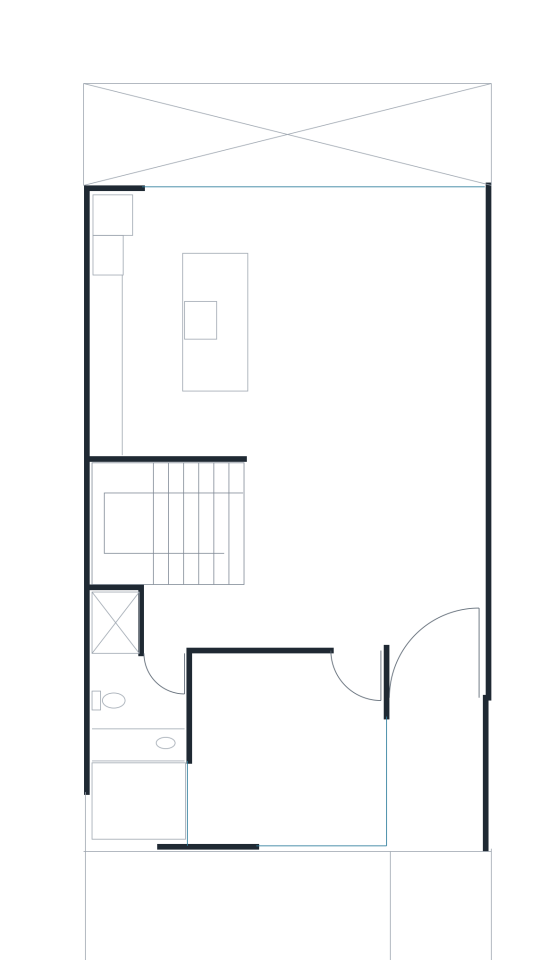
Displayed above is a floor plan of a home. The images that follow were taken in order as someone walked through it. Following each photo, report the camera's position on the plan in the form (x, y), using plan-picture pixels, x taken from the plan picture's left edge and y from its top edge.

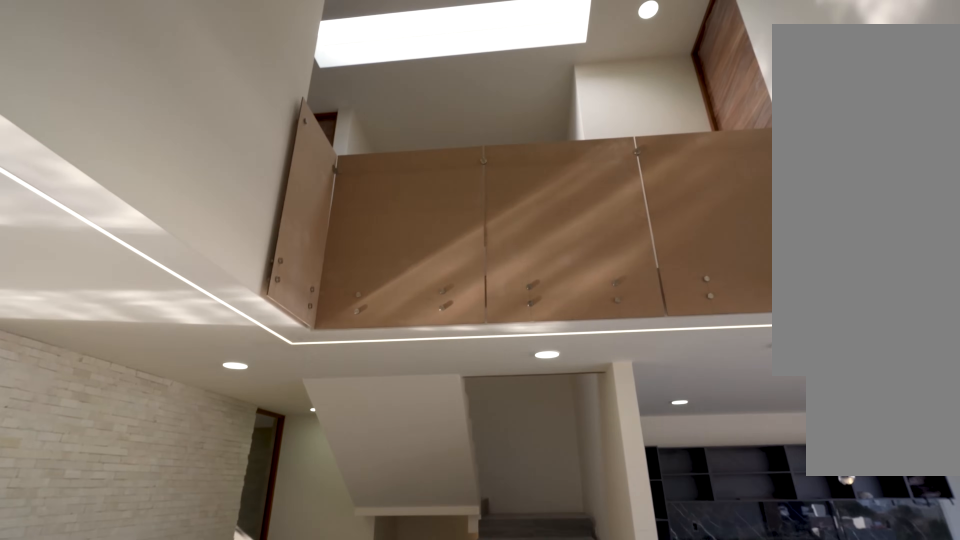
(446, 506)
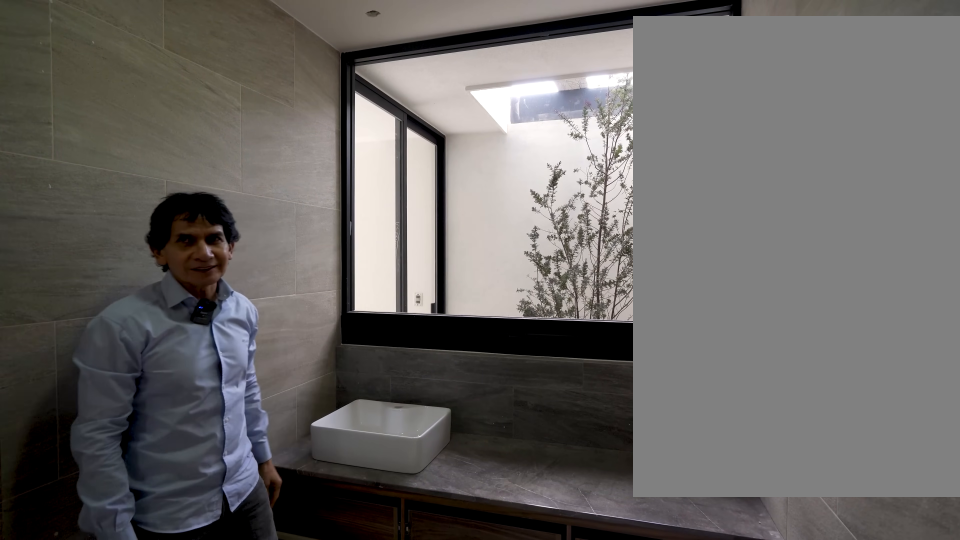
(157, 682)
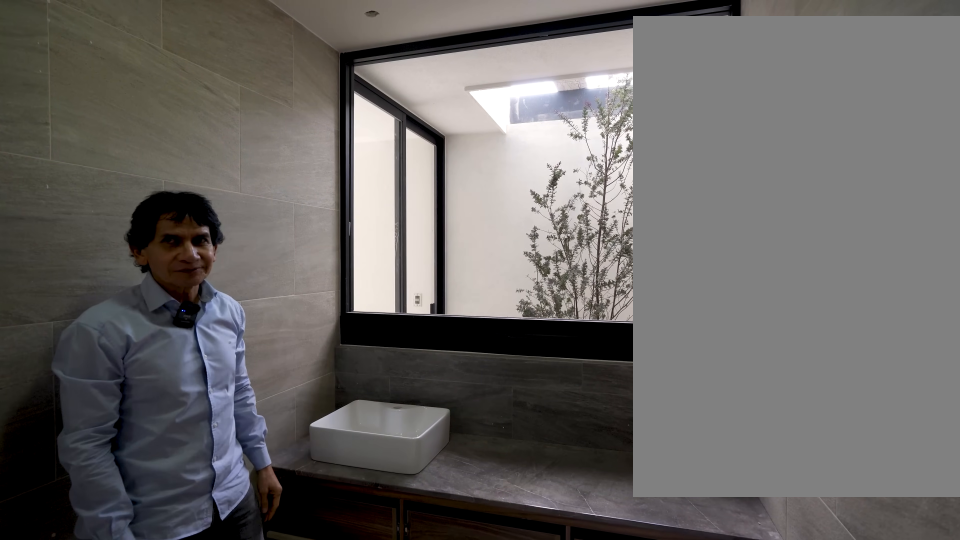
(156, 682)
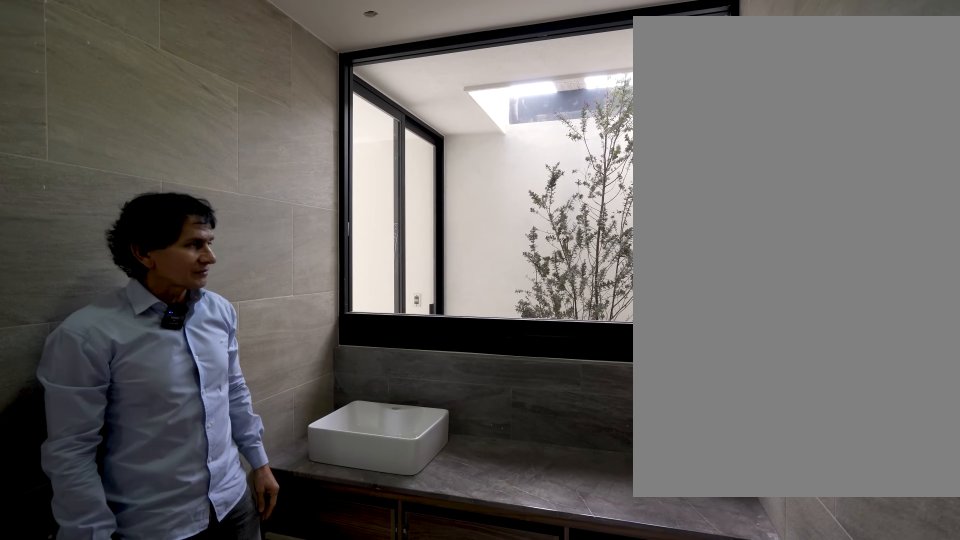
(157, 682)
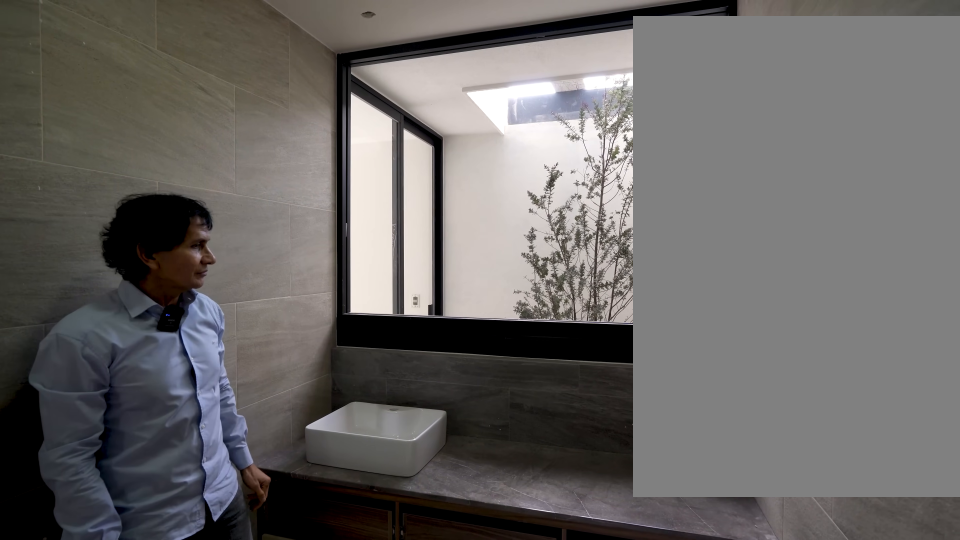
(157, 684)
